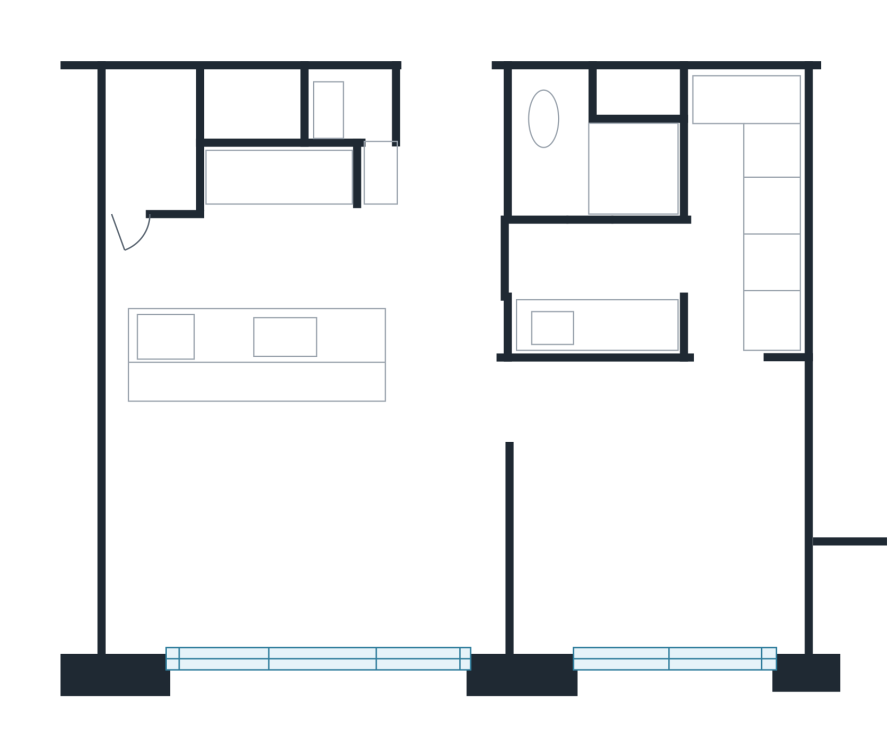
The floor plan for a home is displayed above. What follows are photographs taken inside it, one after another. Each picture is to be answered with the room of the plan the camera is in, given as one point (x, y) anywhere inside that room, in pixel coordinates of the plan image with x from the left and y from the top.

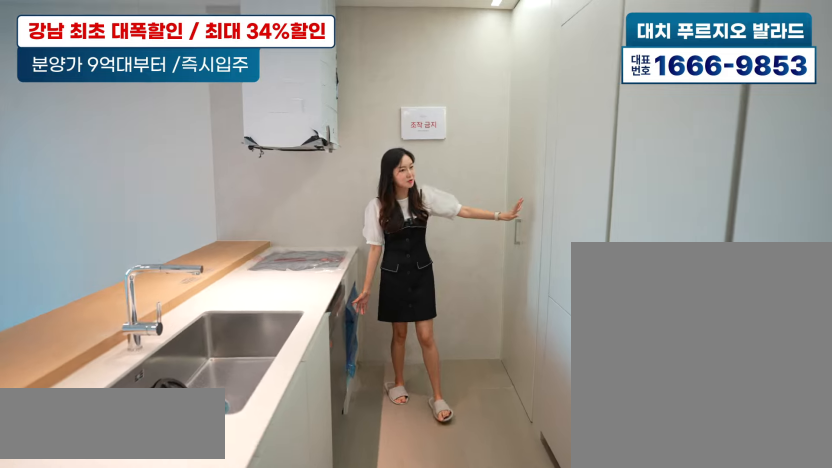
(265, 245)
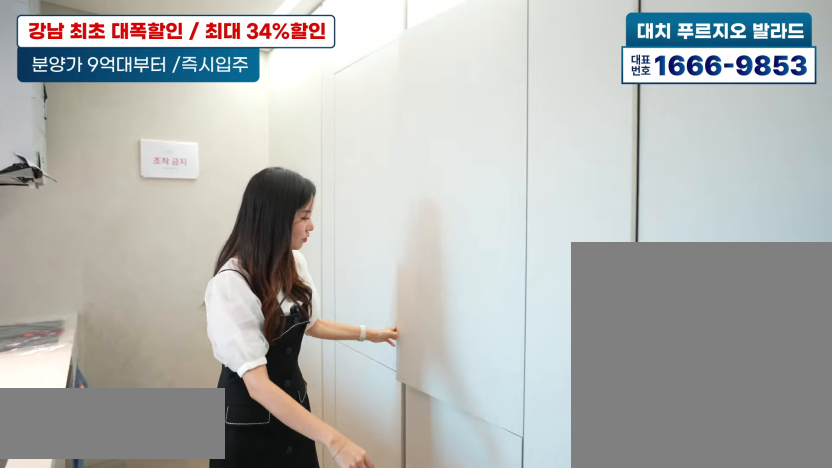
(264, 244)
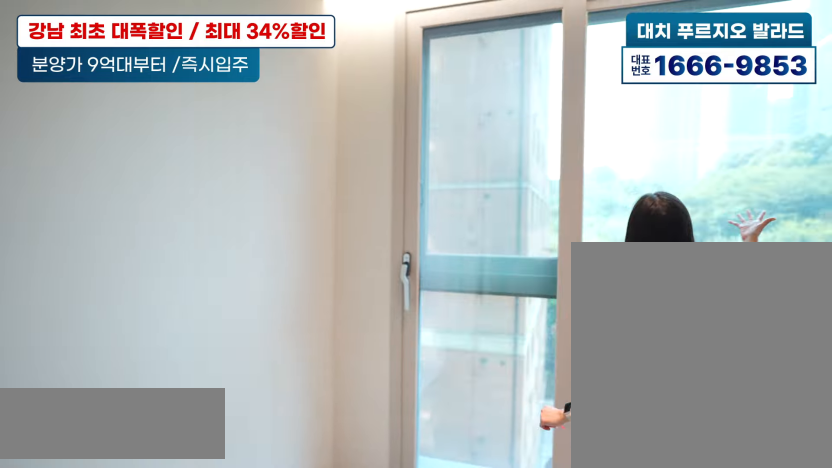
(295, 531)
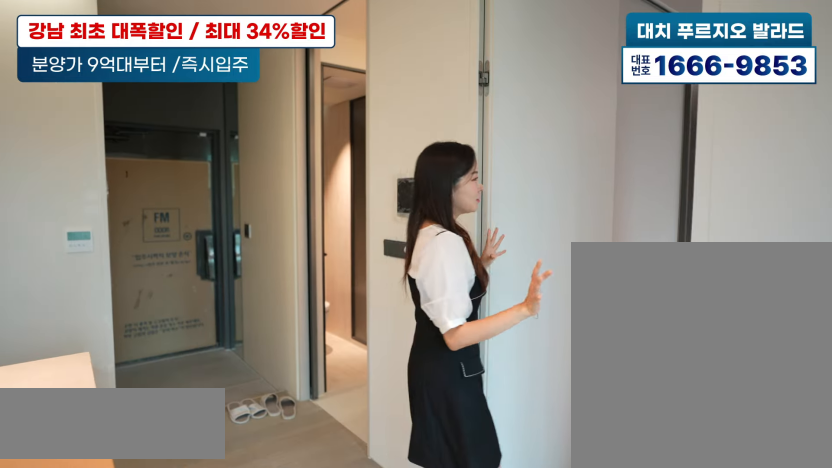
(295, 532)
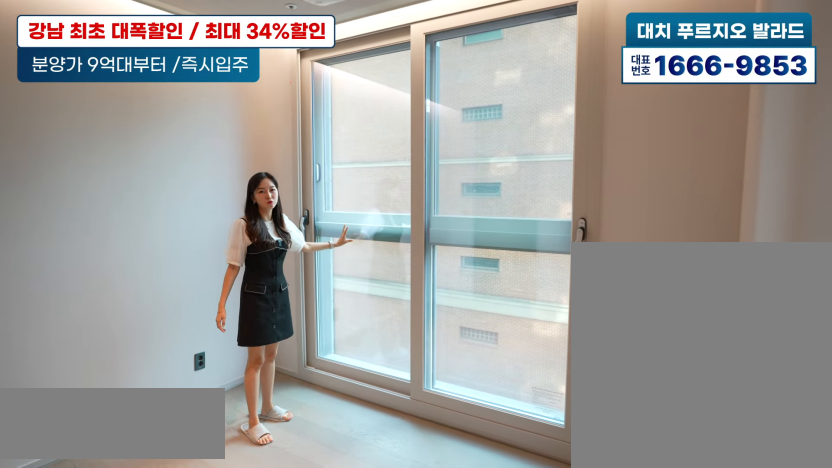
(664, 523)
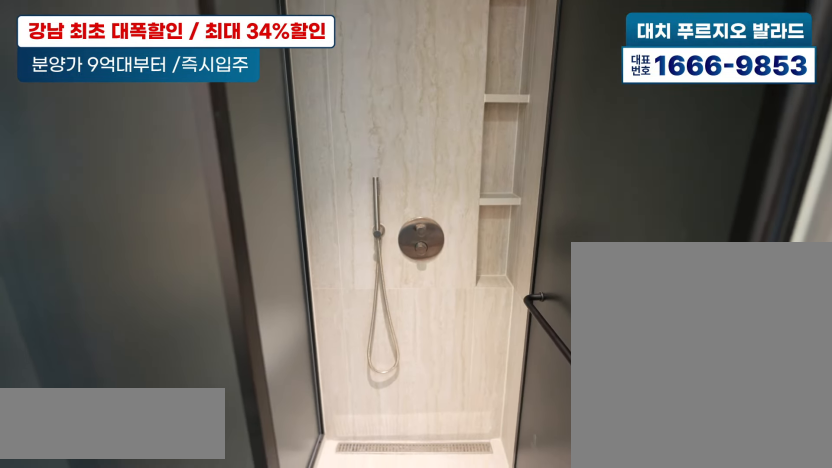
(678, 230)
